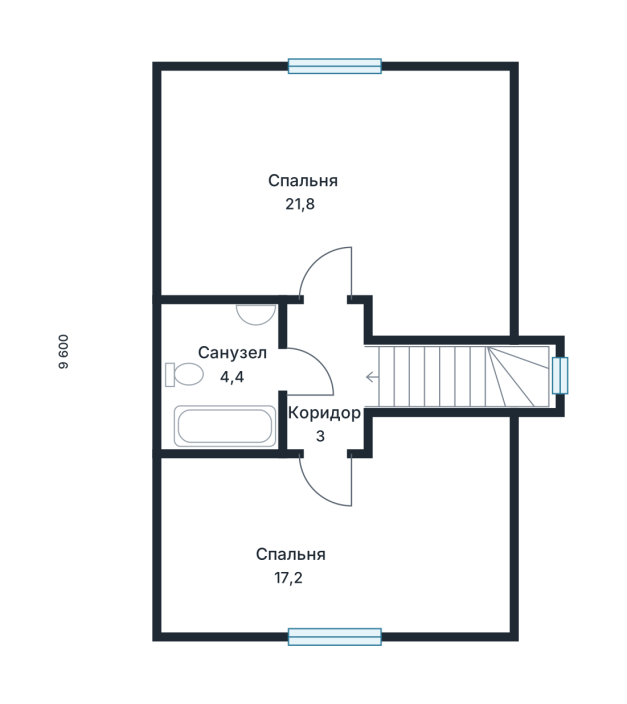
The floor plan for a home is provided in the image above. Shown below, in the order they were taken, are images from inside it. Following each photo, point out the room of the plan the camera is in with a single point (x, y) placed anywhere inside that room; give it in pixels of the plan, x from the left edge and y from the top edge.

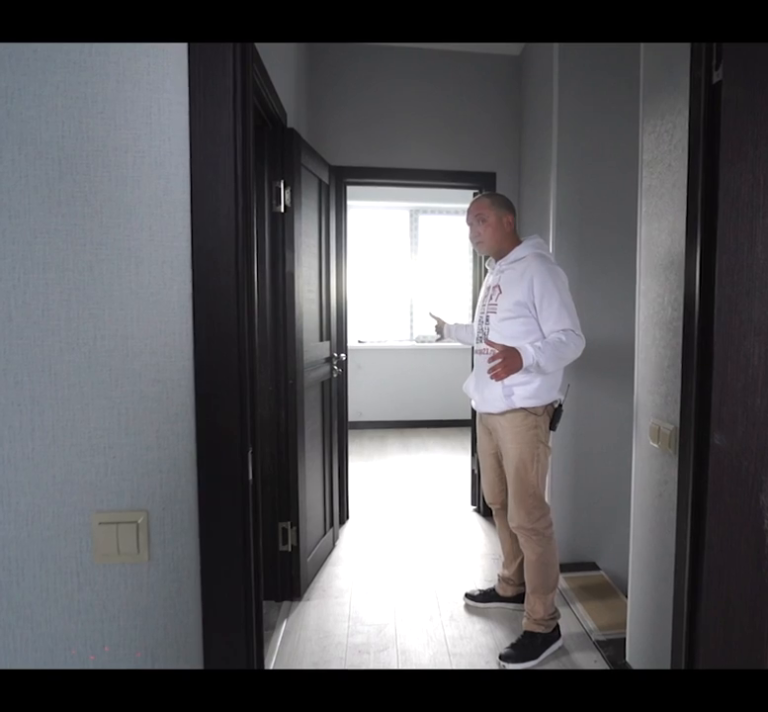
(346, 534)
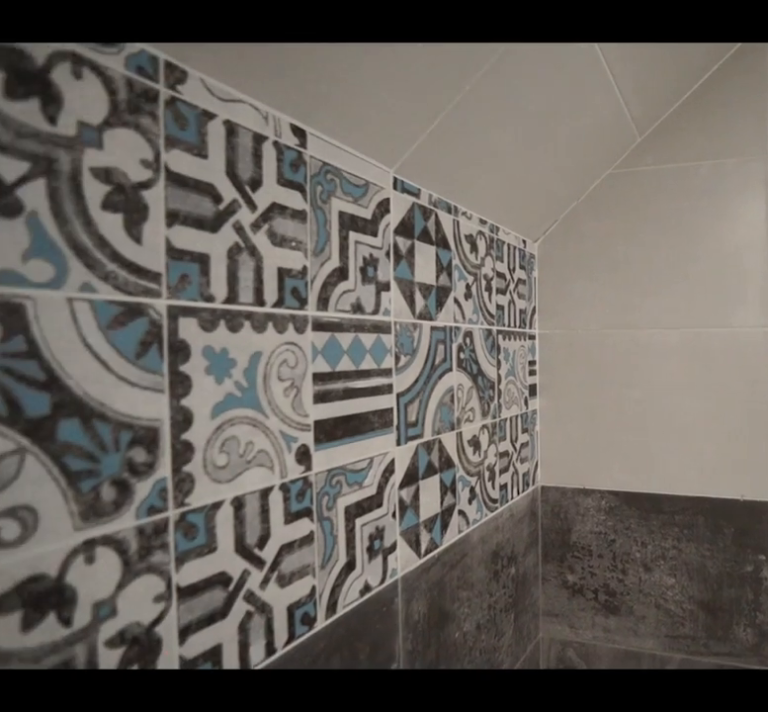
(216, 378)
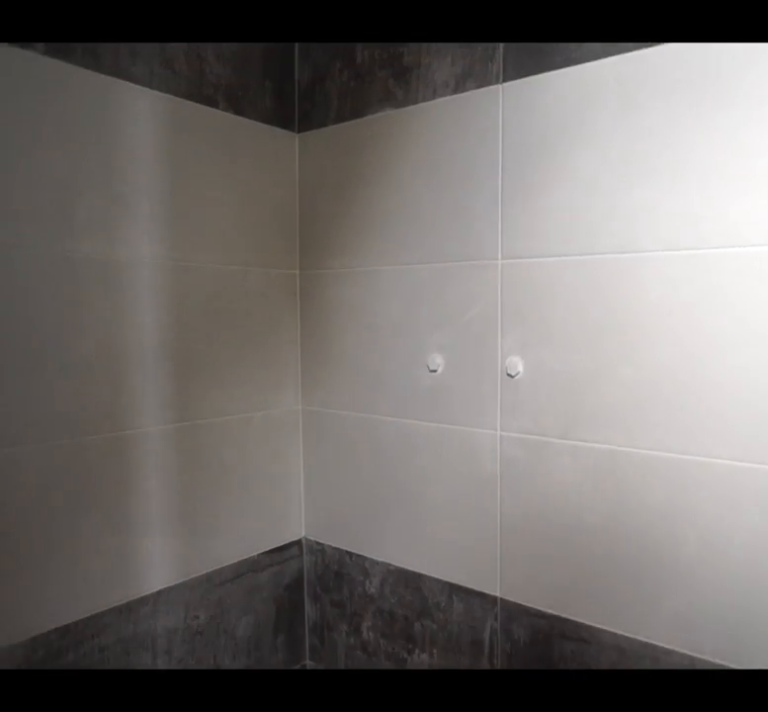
(216, 378)
